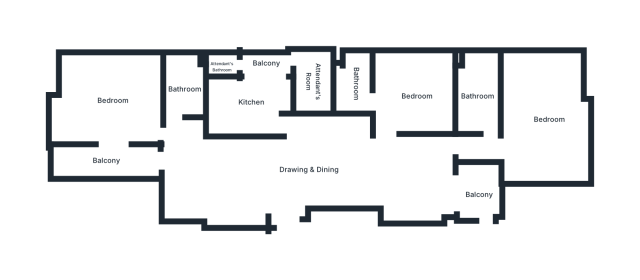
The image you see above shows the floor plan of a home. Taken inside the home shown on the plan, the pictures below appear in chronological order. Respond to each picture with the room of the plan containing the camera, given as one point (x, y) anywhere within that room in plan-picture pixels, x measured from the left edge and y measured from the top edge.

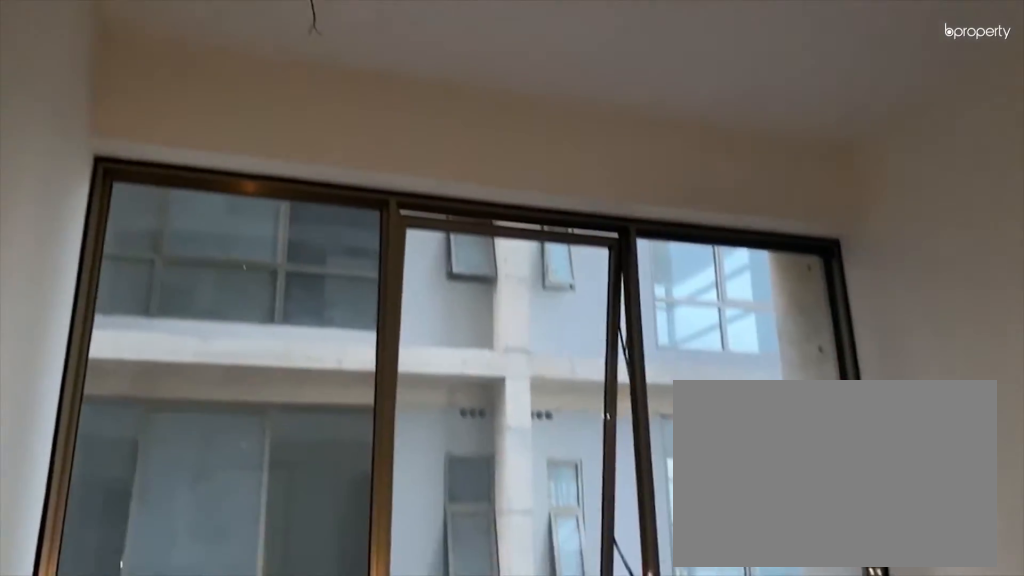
(410, 96)
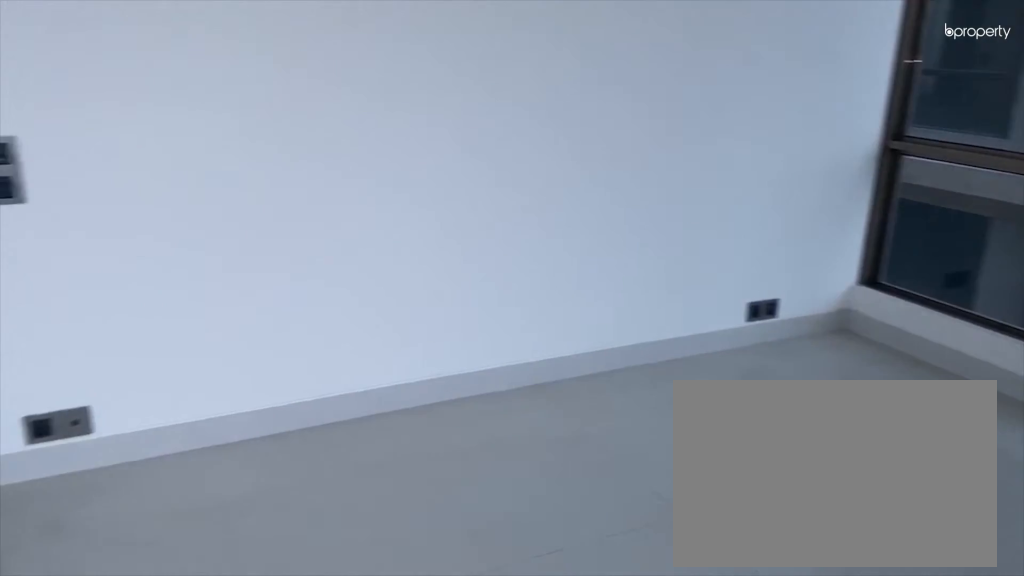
(549, 150)
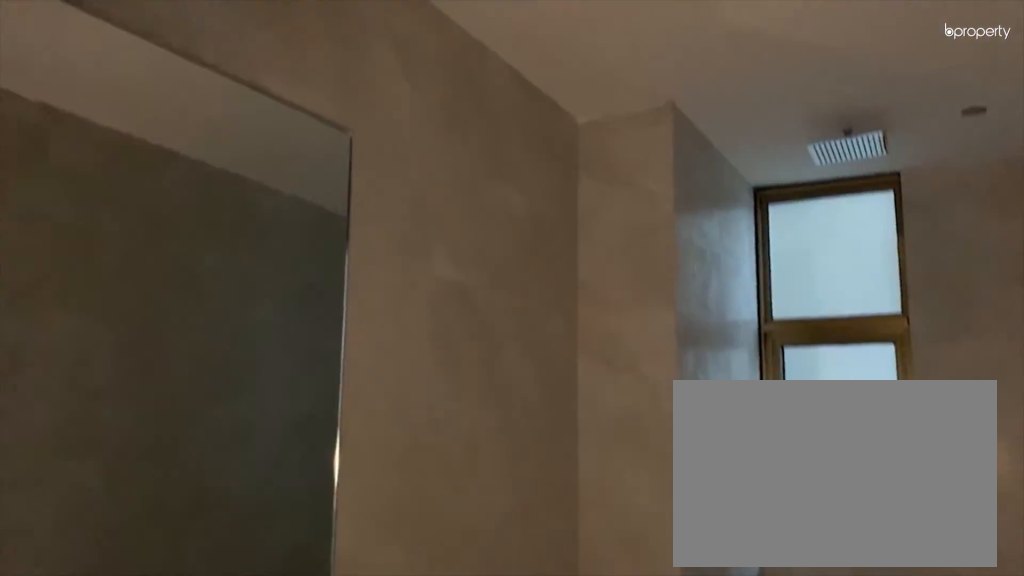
(475, 98)
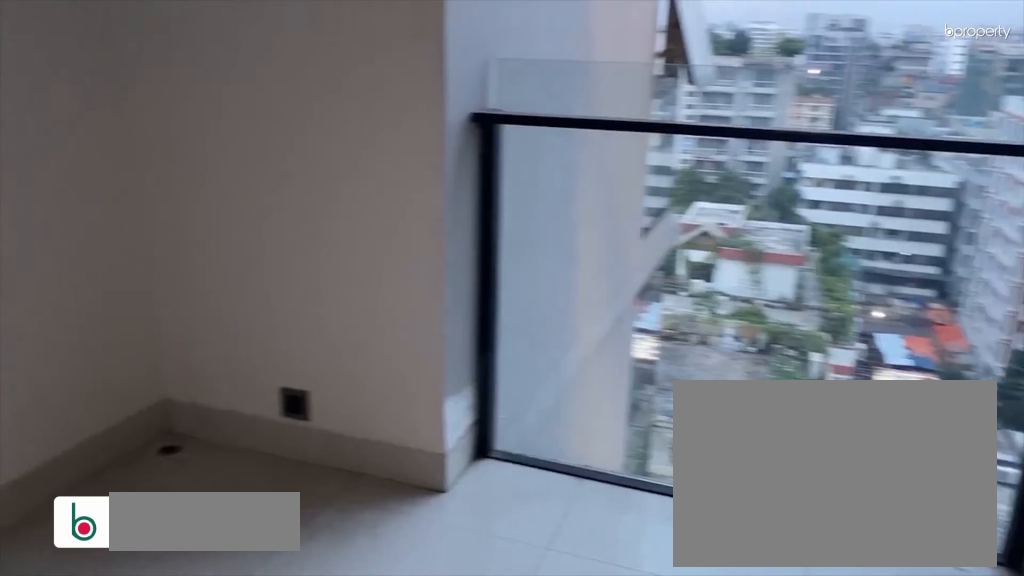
(478, 190)
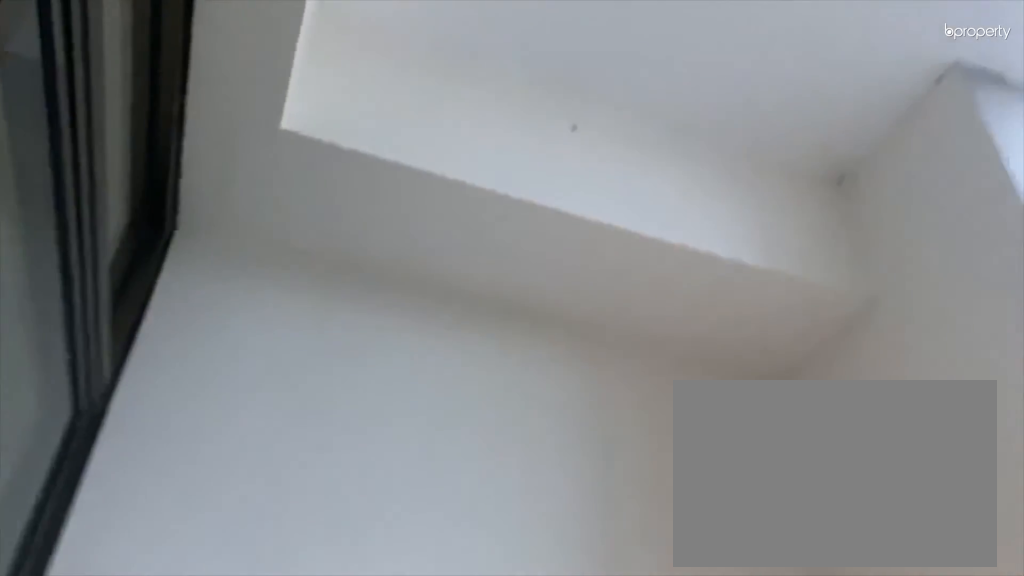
(478, 190)
